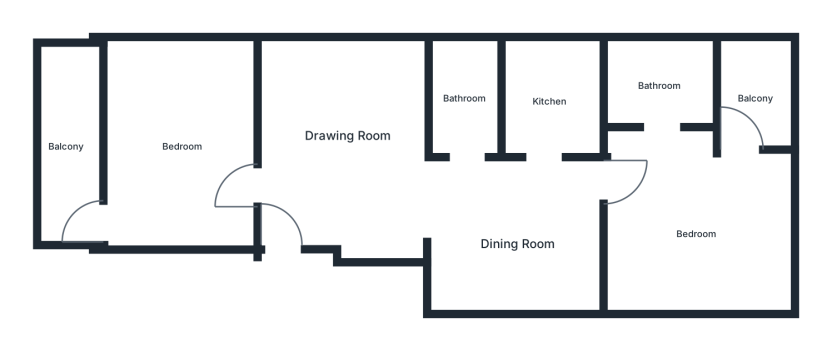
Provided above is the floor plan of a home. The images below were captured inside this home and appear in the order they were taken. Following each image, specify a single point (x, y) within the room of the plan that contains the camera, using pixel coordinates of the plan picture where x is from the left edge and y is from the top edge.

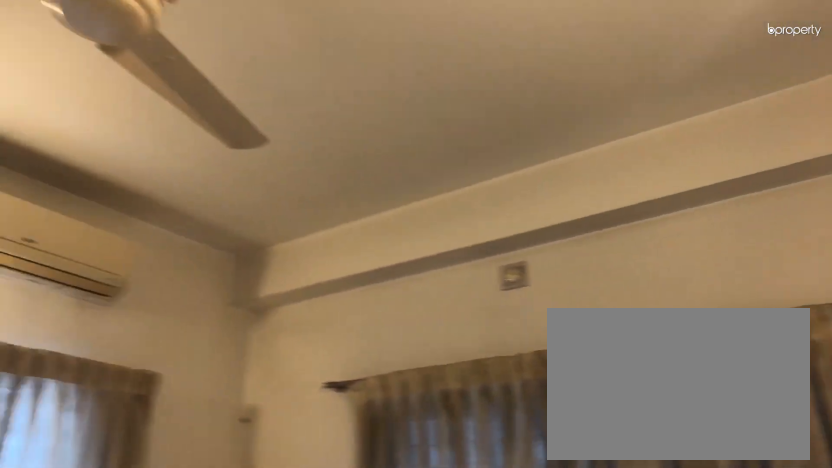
(180, 144)
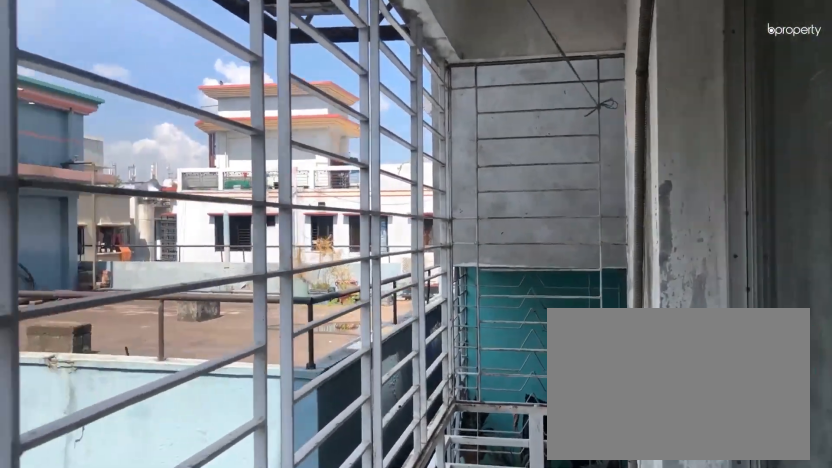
(65, 144)
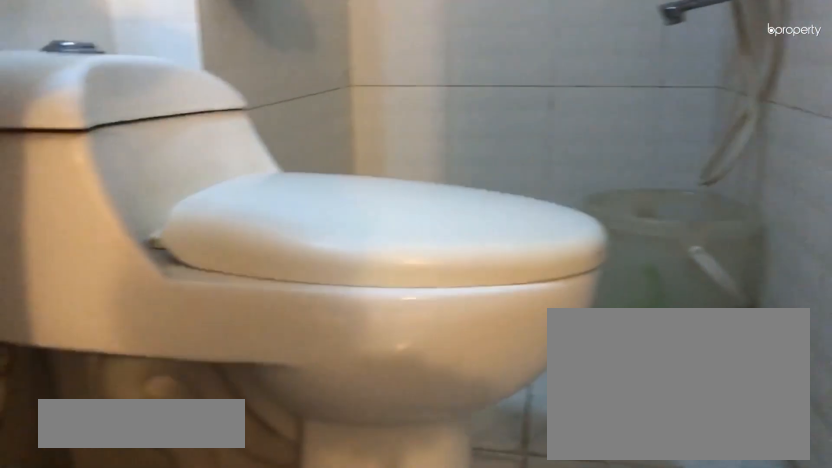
(465, 97)
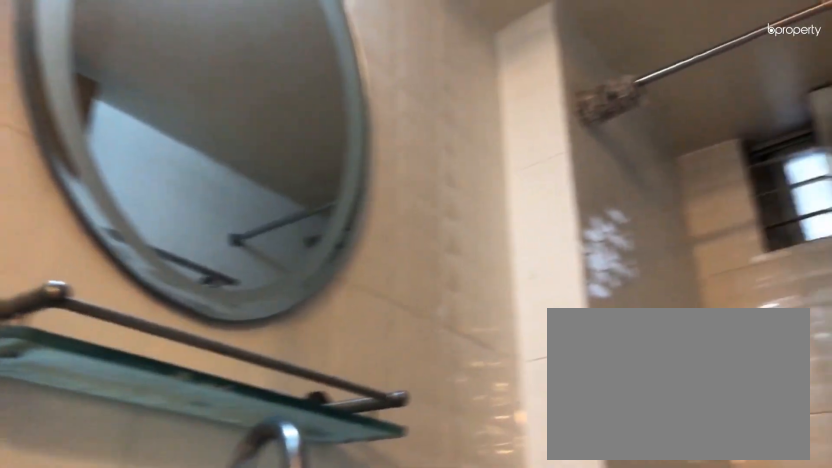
(465, 97)
